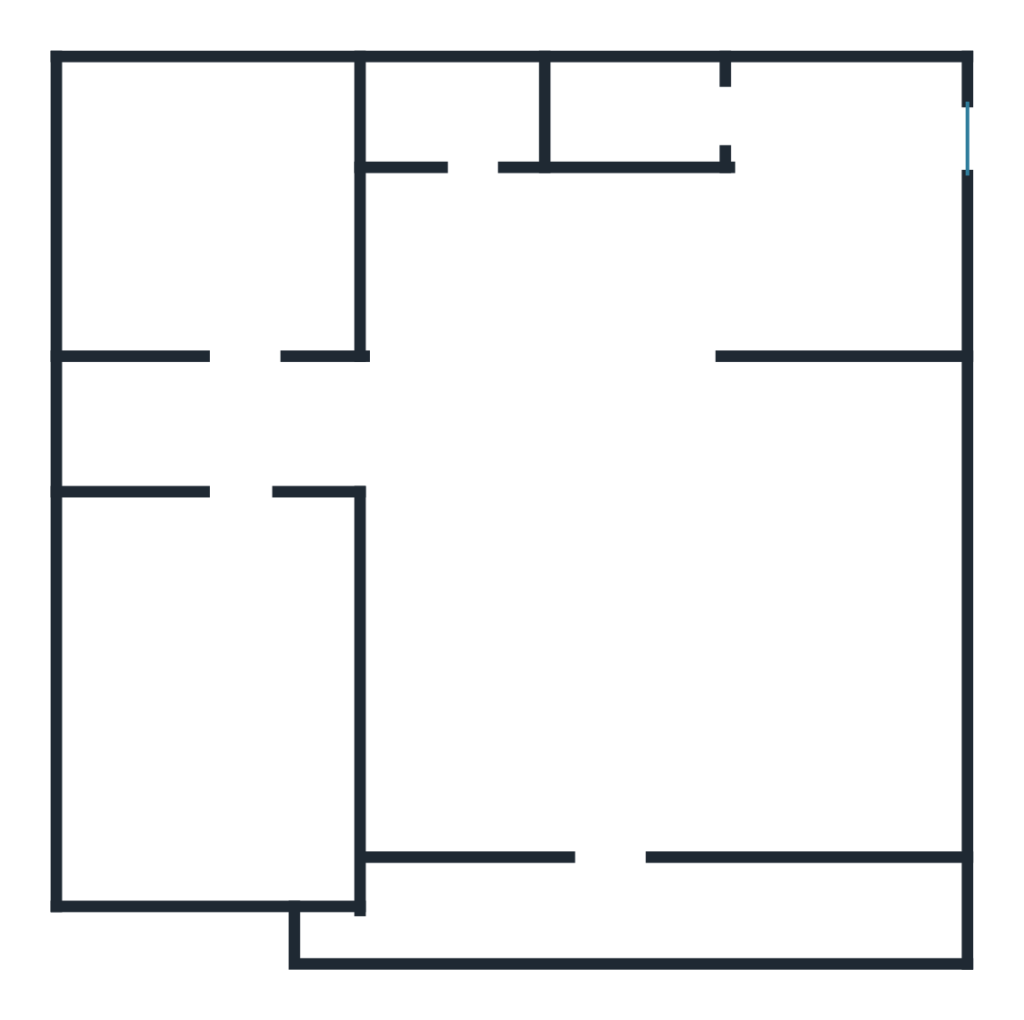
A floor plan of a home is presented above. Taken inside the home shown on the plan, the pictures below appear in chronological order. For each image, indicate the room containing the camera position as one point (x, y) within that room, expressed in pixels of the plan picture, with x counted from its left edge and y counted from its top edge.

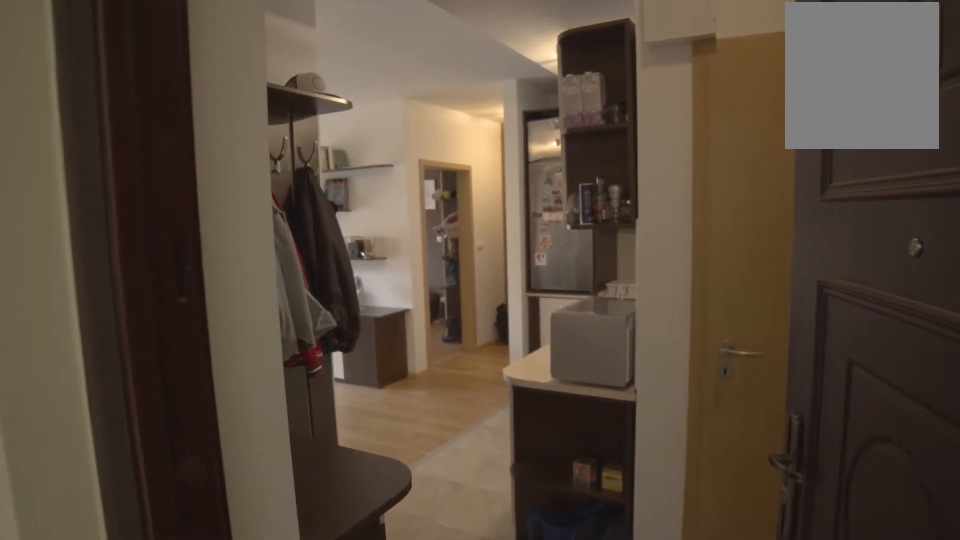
(854, 140)
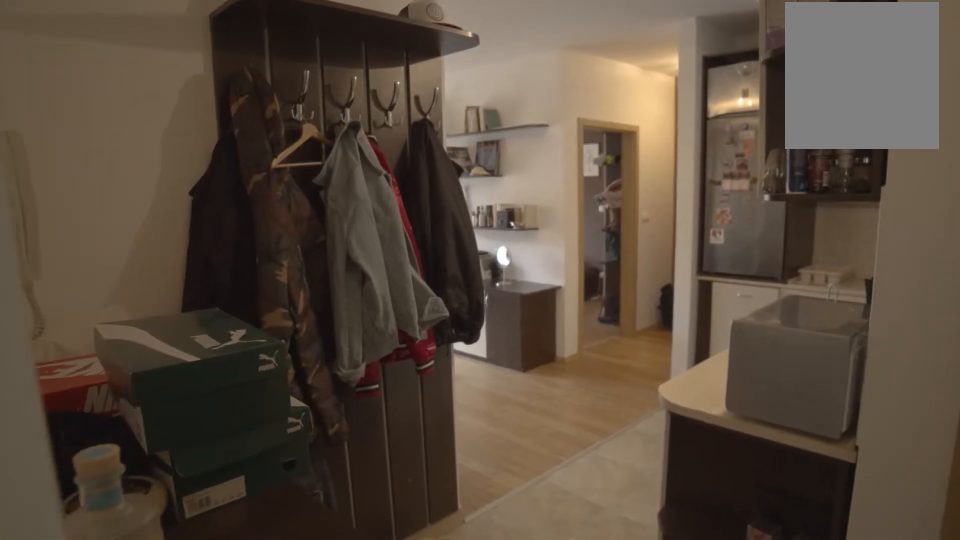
(853, 140)
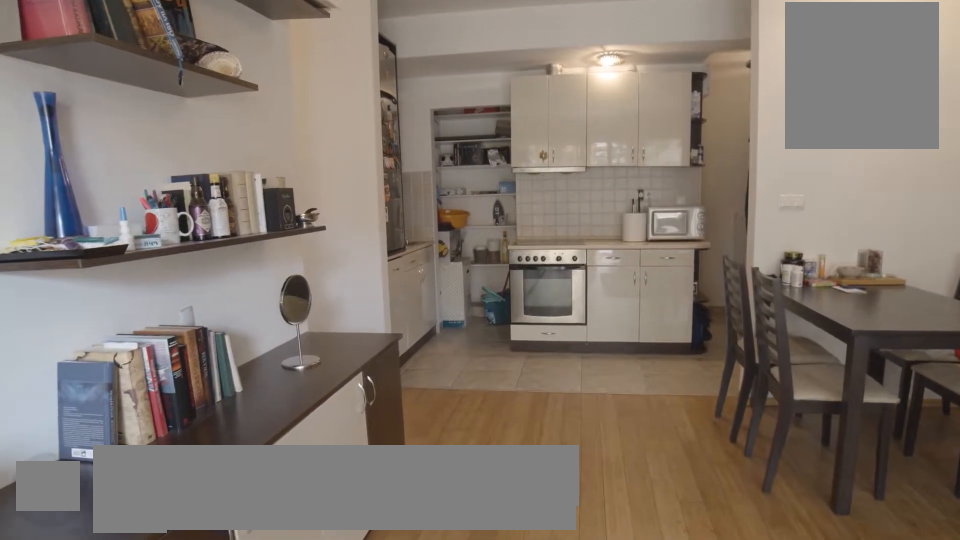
(679, 582)
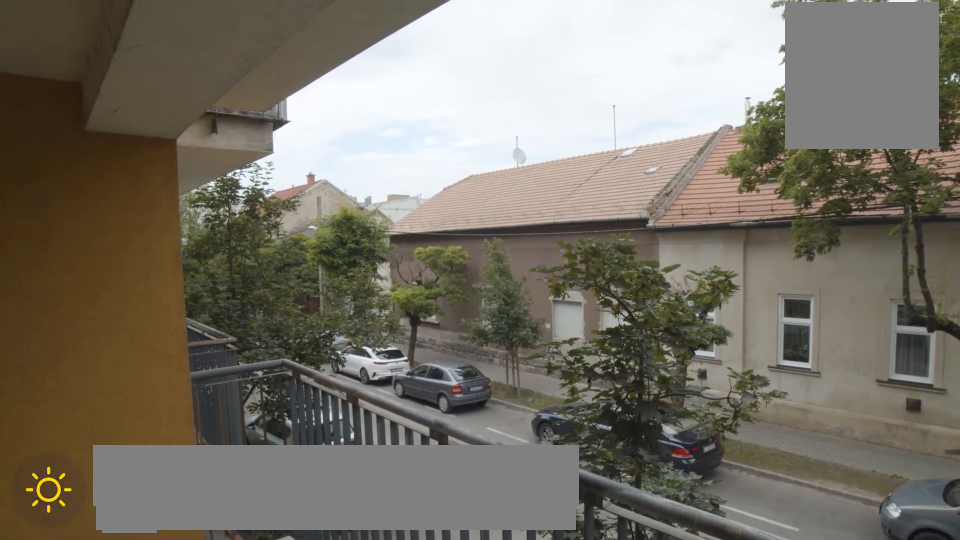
(665, 912)
